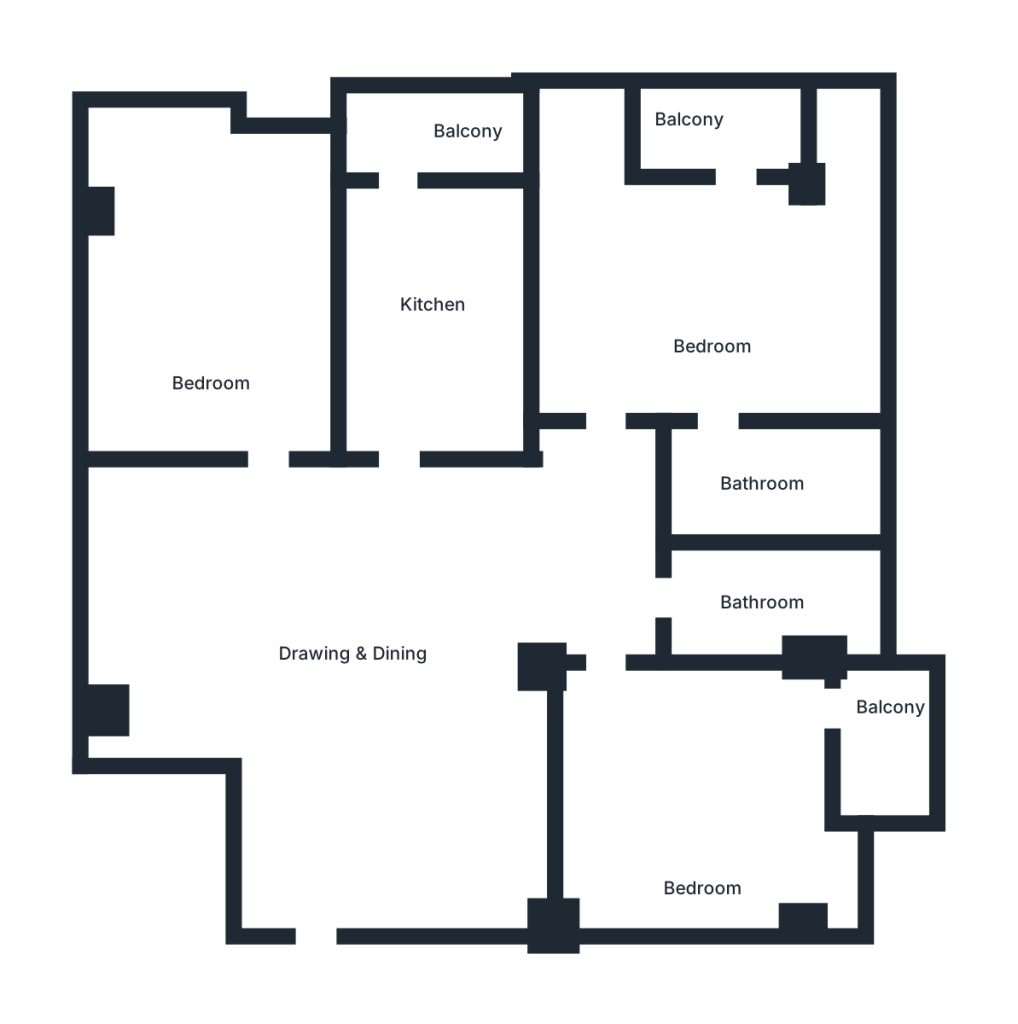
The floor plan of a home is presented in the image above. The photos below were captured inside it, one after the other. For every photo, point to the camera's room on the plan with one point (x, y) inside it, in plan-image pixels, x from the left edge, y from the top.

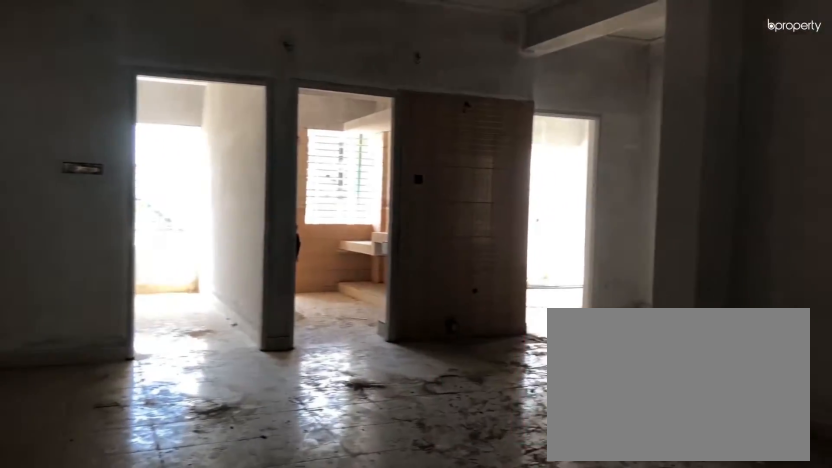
(377, 670)
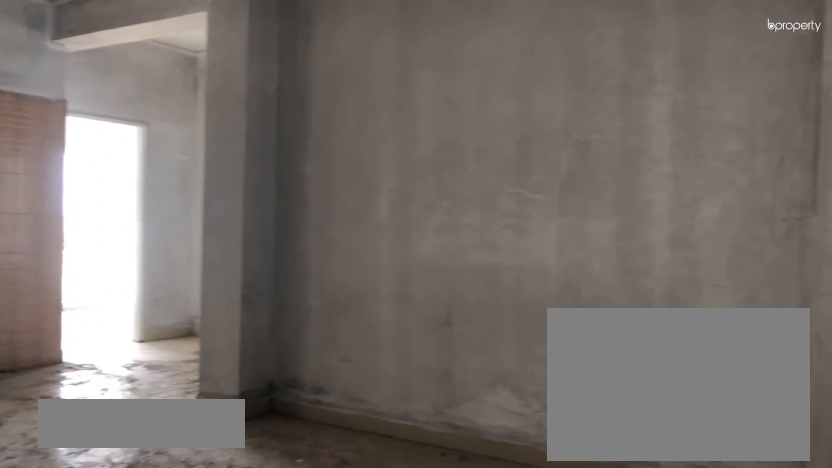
(377, 670)
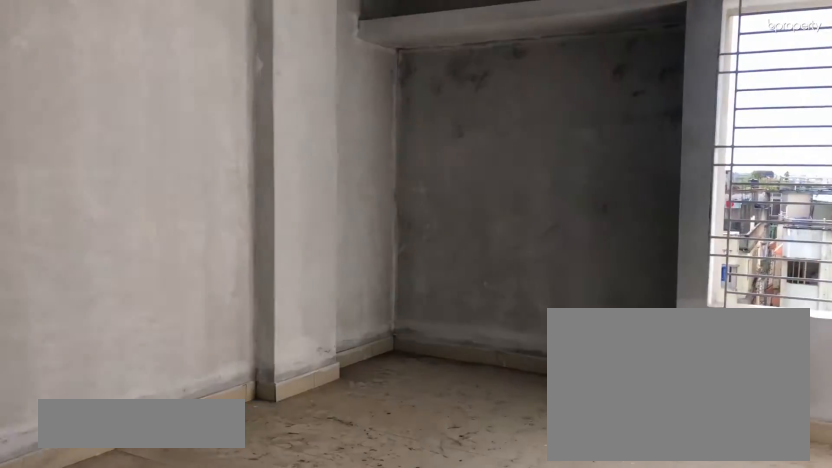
(202, 343)
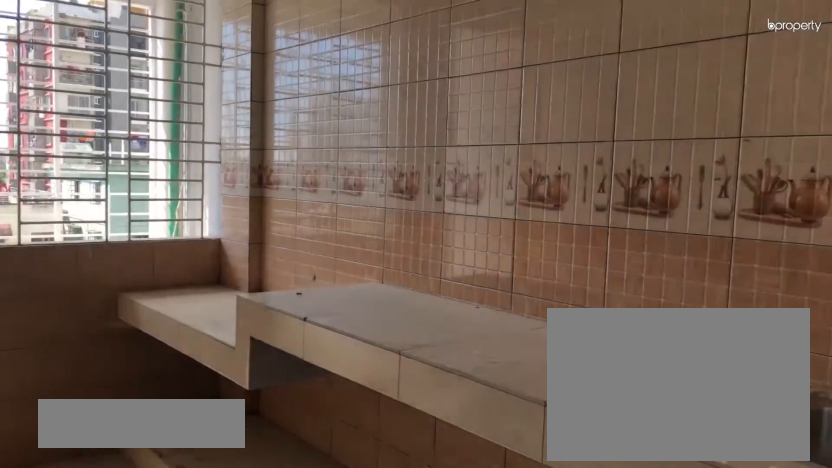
(435, 329)
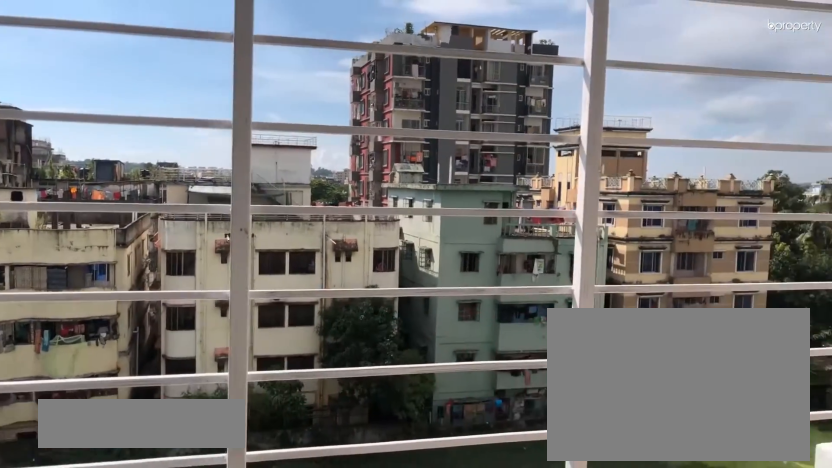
(460, 134)
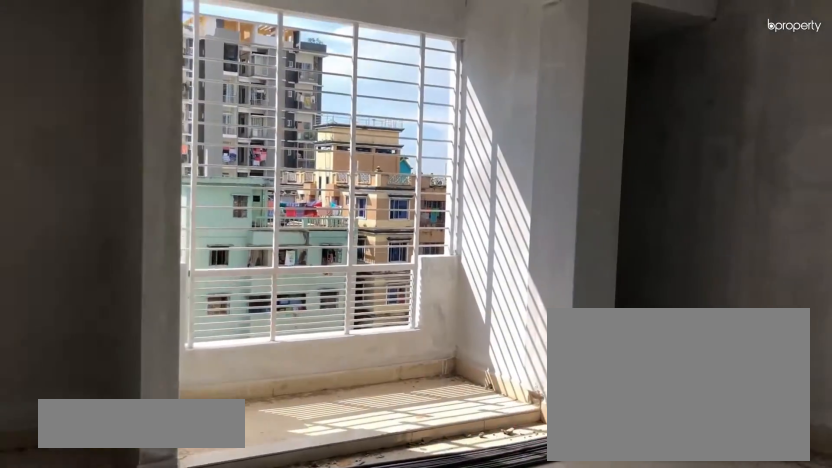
(724, 291)
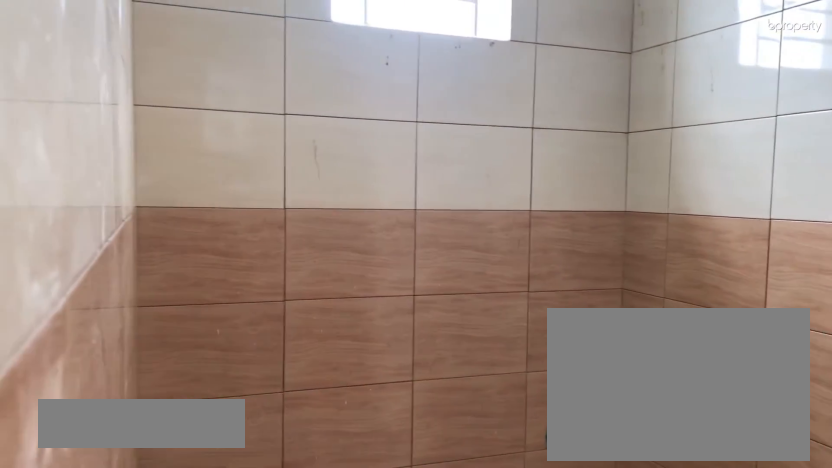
(776, 473)
